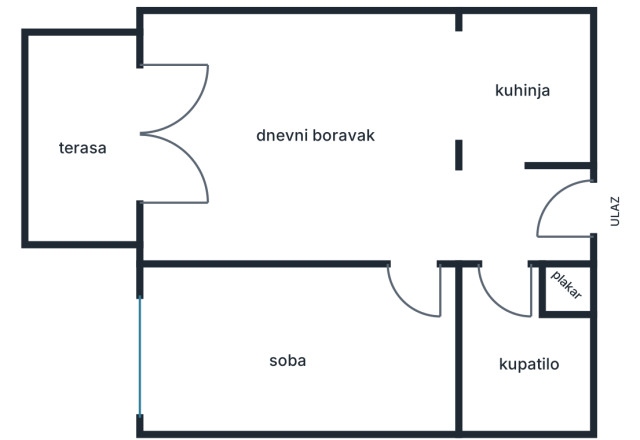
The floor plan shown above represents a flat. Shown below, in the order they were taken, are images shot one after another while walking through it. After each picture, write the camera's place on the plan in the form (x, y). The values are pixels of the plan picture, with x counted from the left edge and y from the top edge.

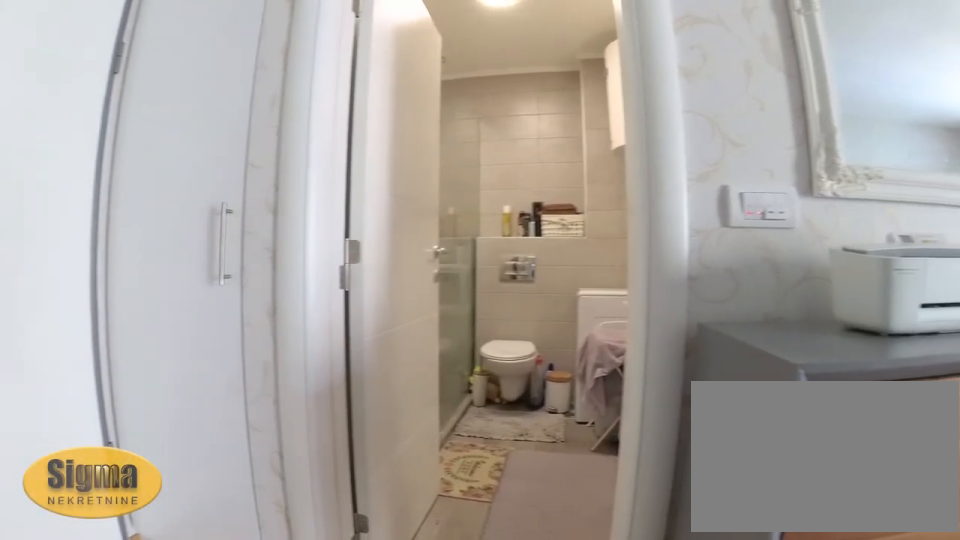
(498, 164)
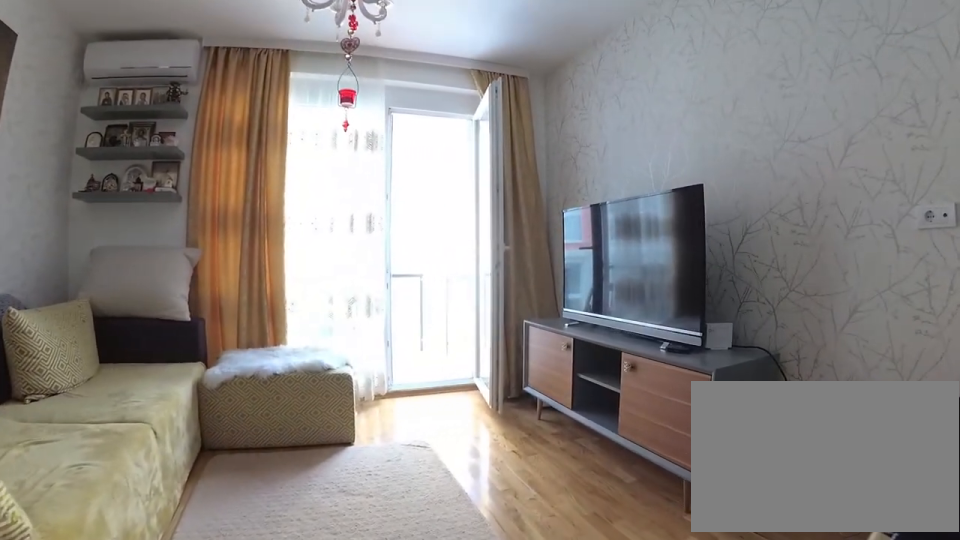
(398, 159)
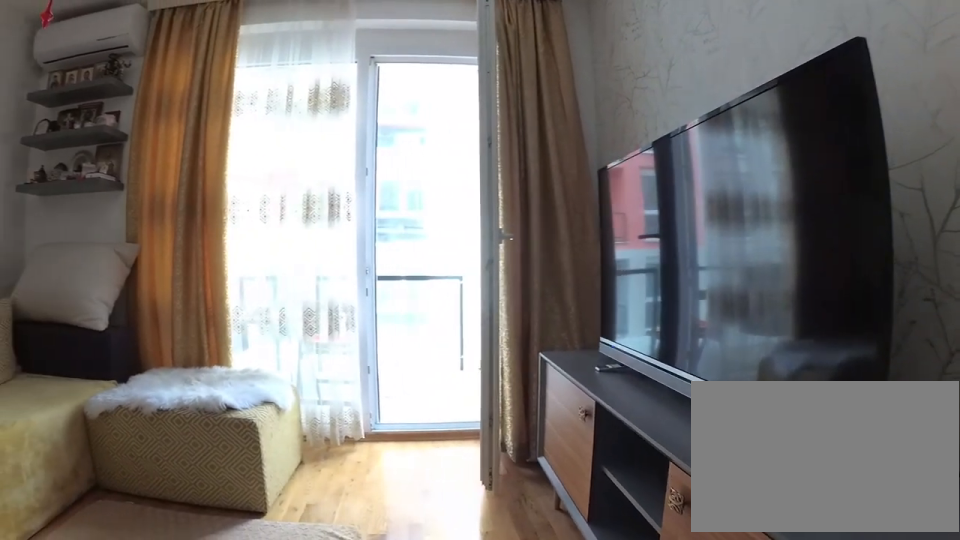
(359, 88)
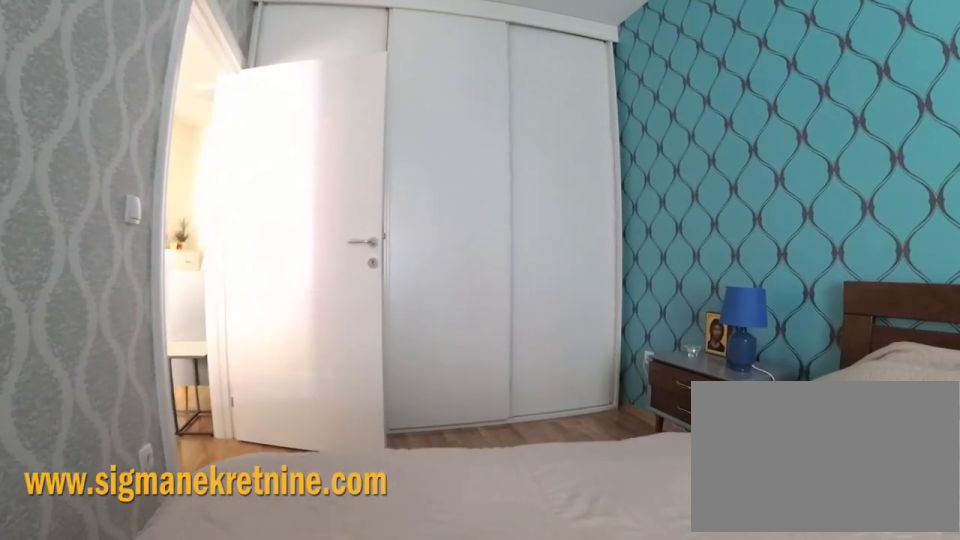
(268, 289)
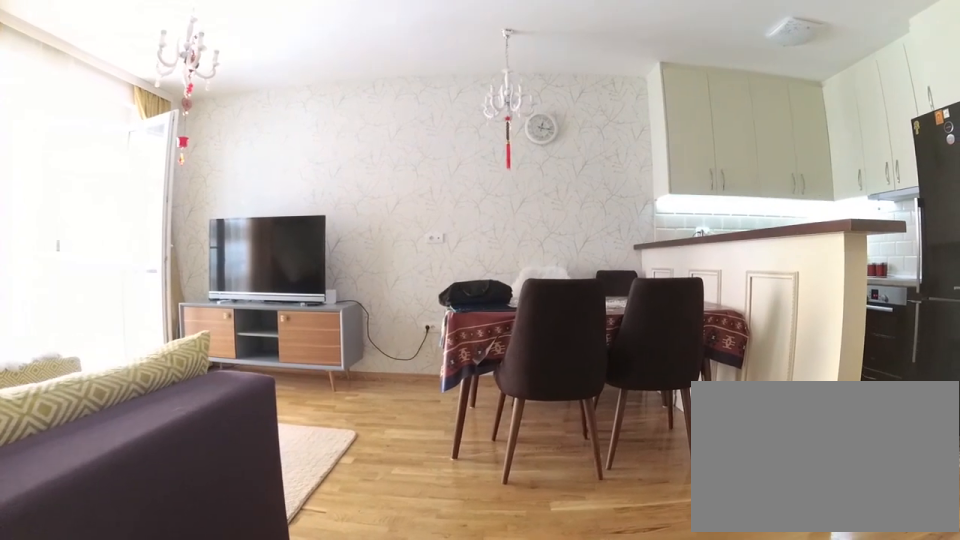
(410, 272)
